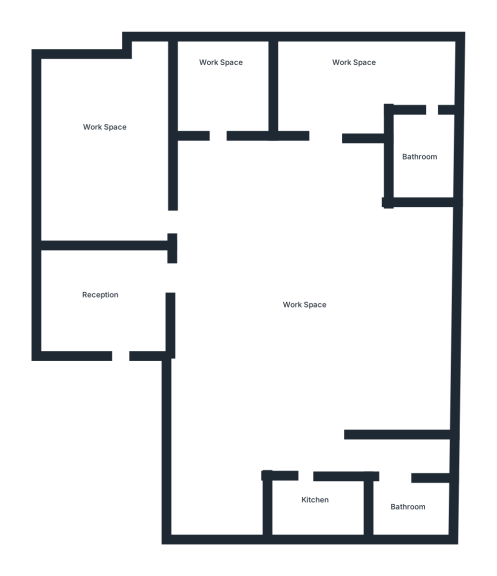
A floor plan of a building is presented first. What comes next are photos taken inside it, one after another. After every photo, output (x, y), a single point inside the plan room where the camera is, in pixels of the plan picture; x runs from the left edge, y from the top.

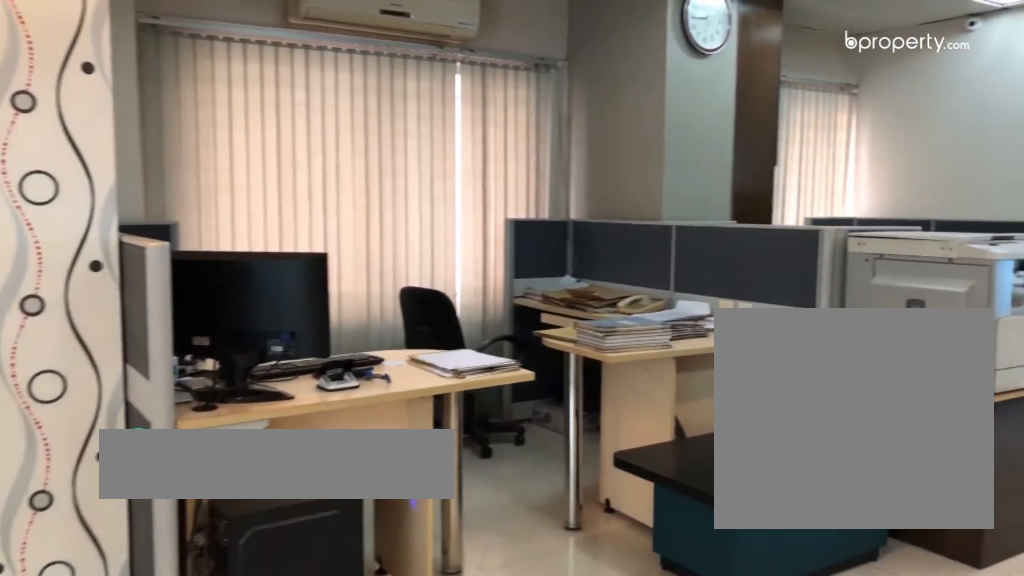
(308, 319)
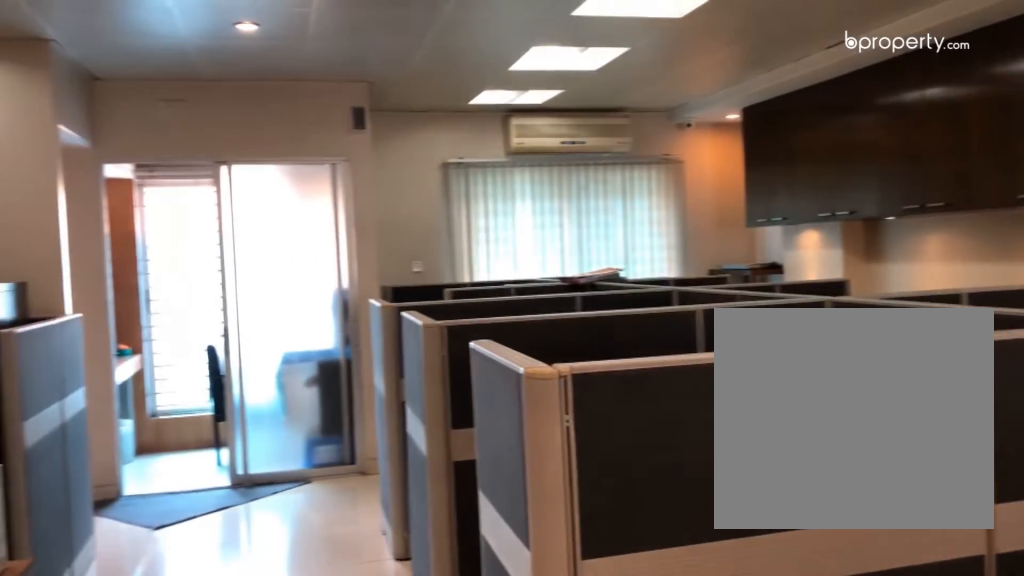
(308, 318)
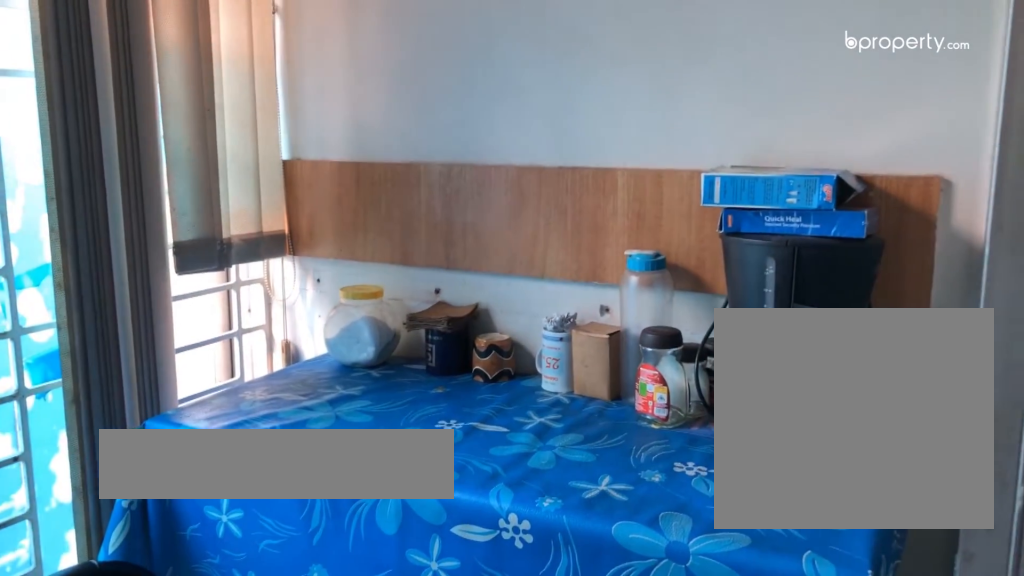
(316, 511)
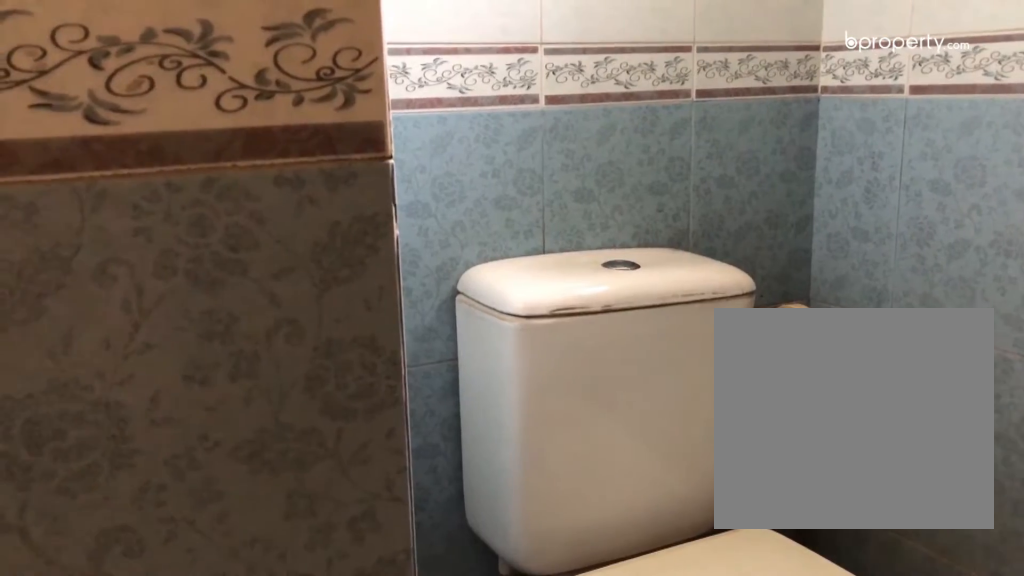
(409, 513)
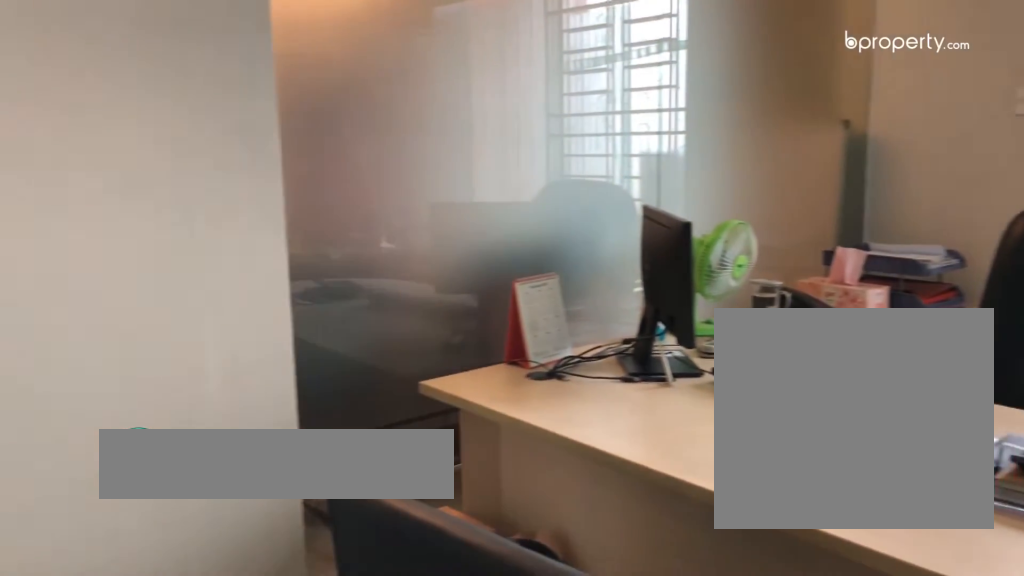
(226, 71)
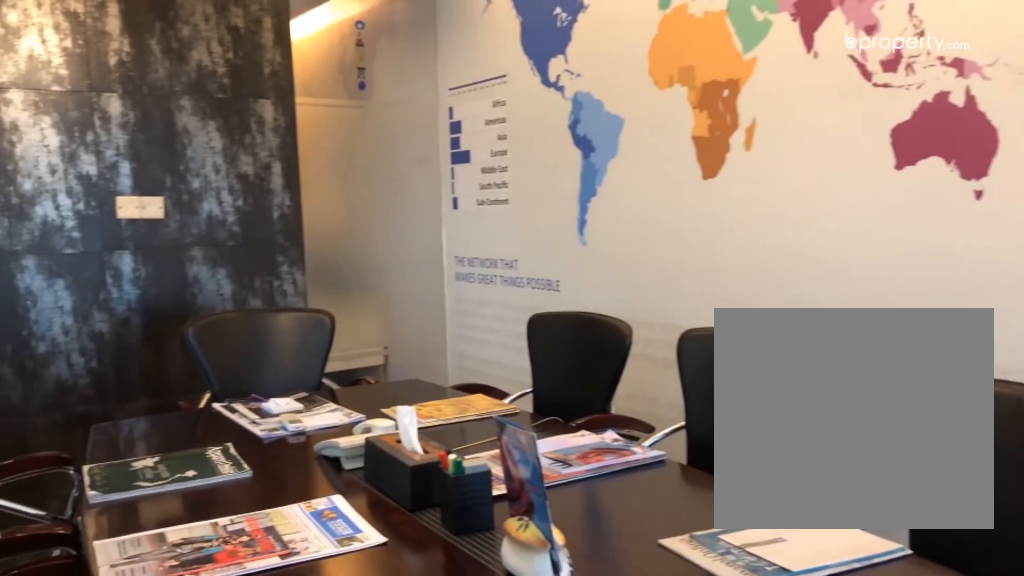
(112, 137)
